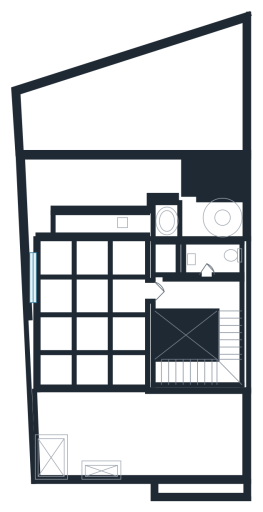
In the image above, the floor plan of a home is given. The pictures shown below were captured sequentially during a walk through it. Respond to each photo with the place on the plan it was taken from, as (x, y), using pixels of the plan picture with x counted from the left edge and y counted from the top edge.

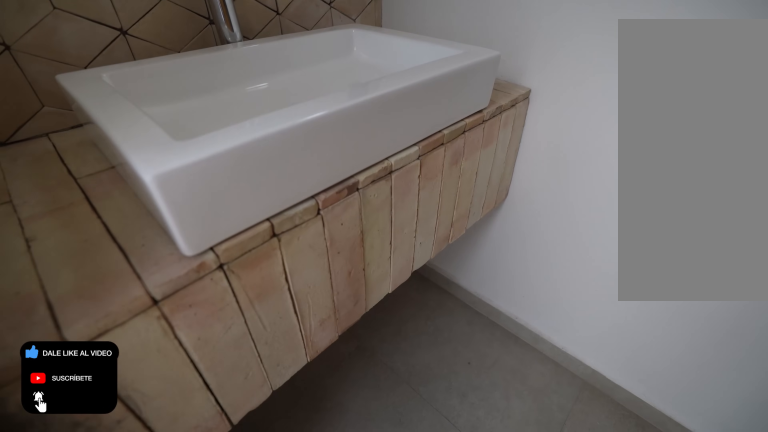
(202, 263)
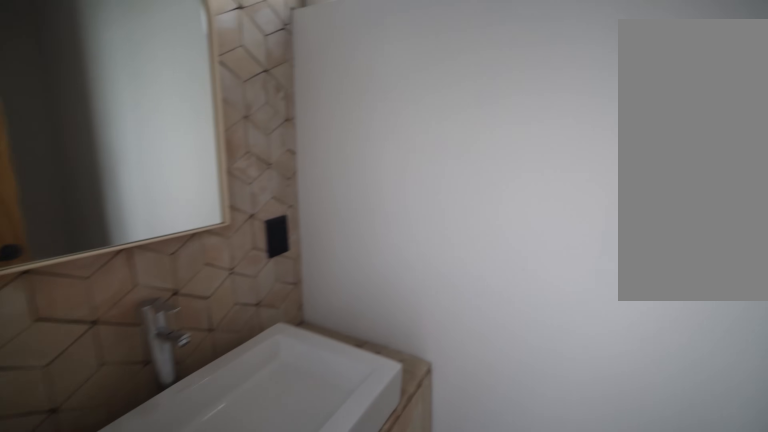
(204, 263)
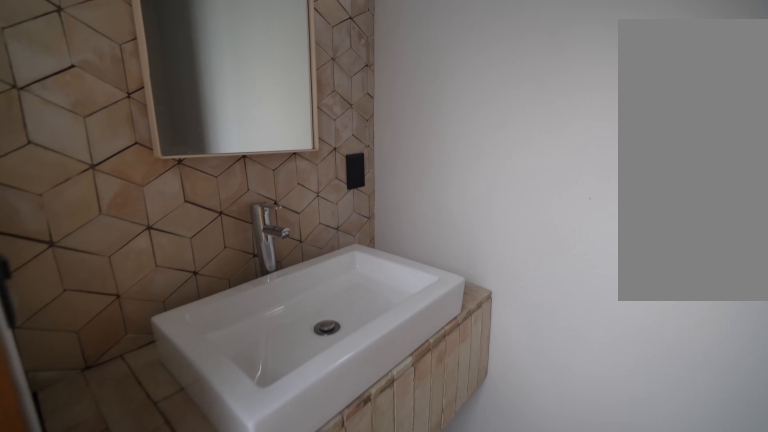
(204, 275)
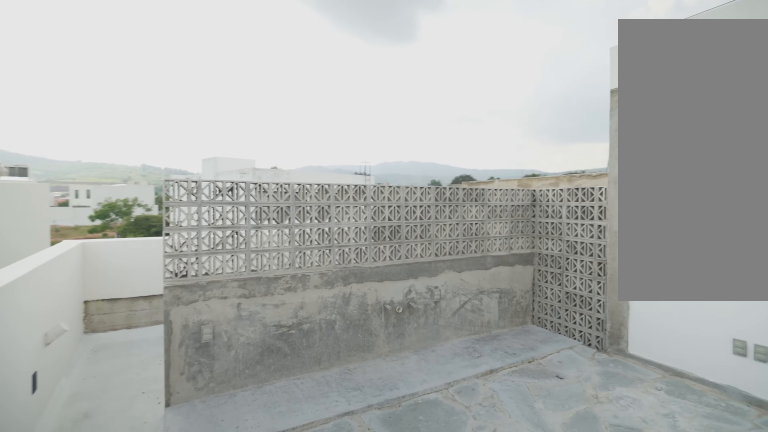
(51, 299)
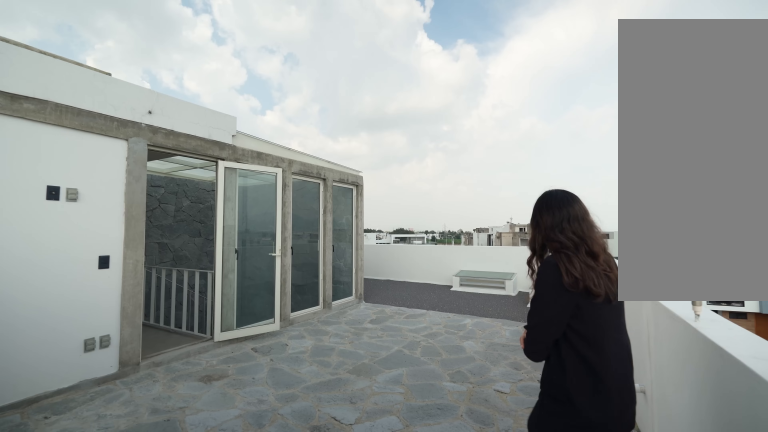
(62, 247)
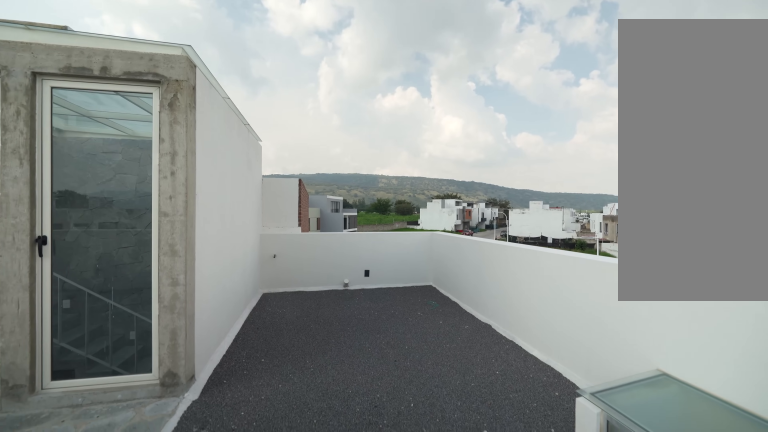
(41, 402)
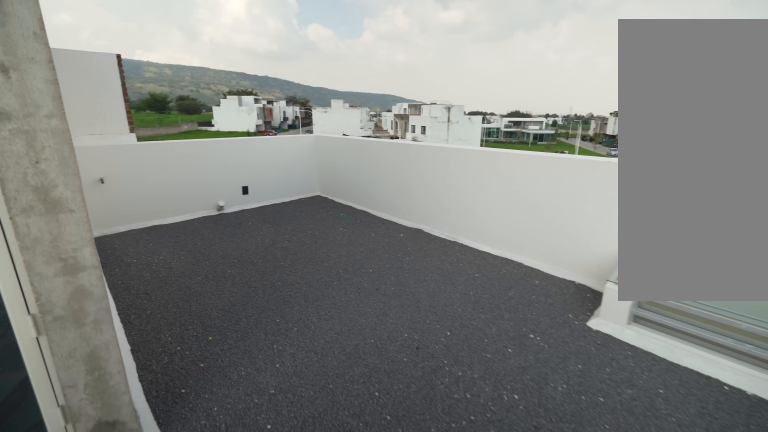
(144, 398)
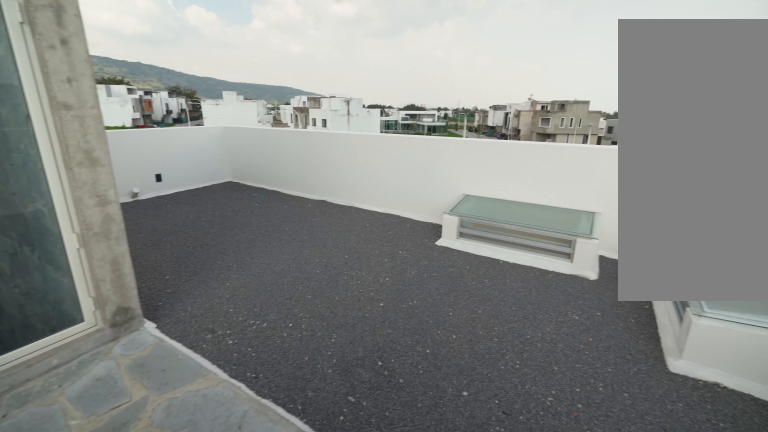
(97, 390)
